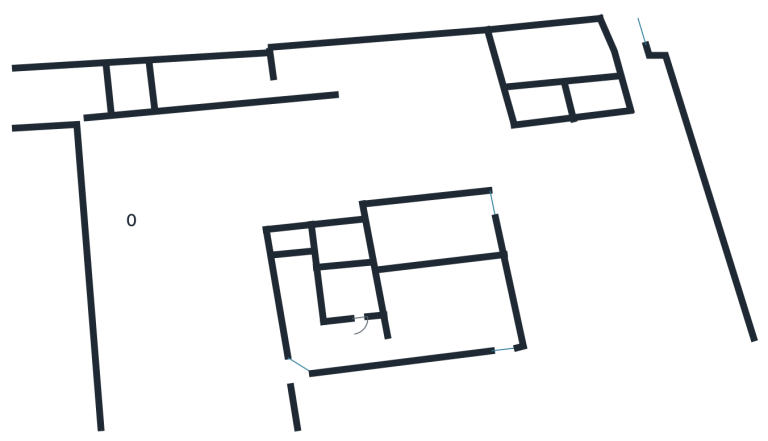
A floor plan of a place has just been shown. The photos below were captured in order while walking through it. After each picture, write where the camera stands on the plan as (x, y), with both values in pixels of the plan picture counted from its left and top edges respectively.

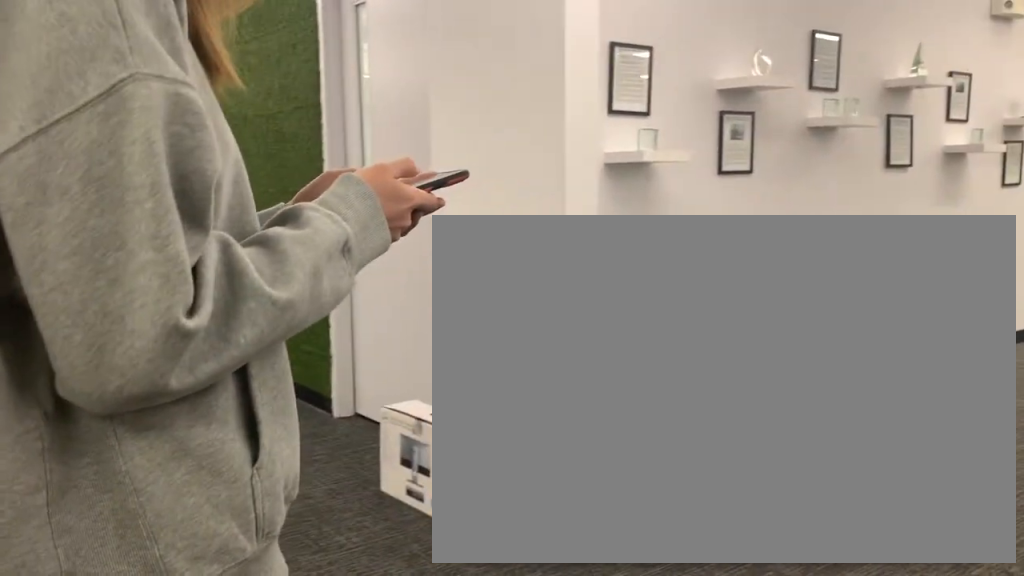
(641, 367)
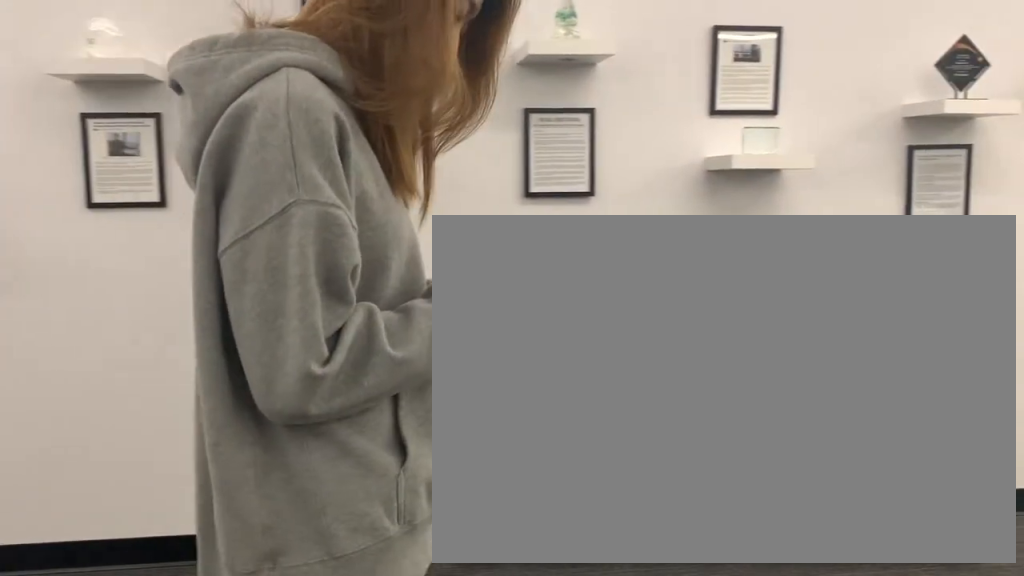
(631, 316)
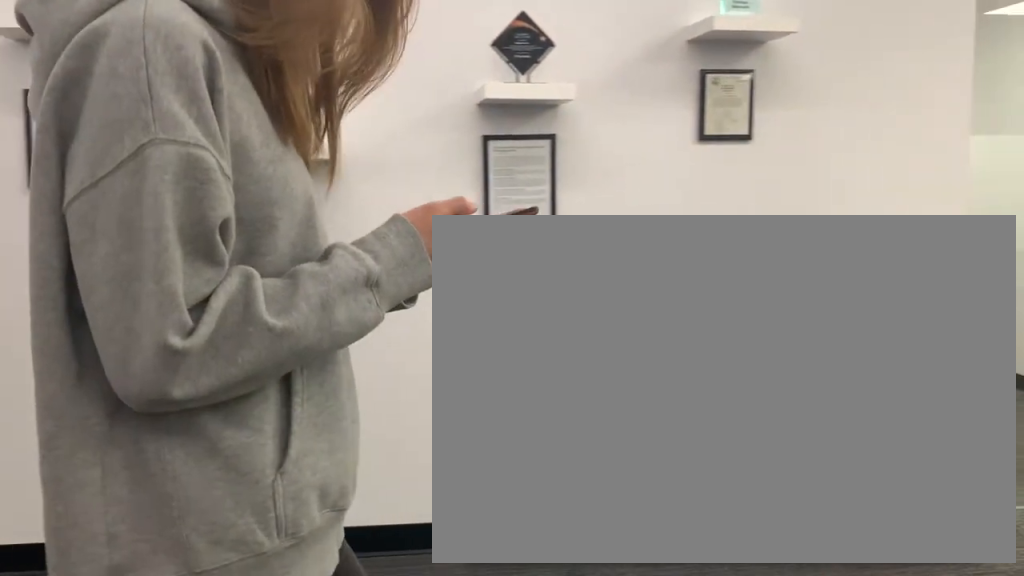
(617, 274)
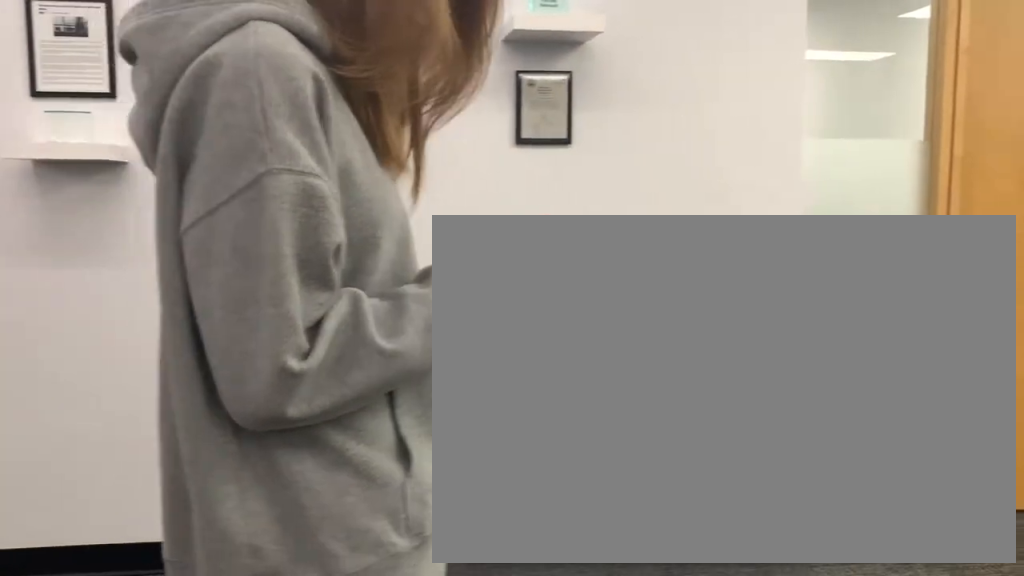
(603, 252)
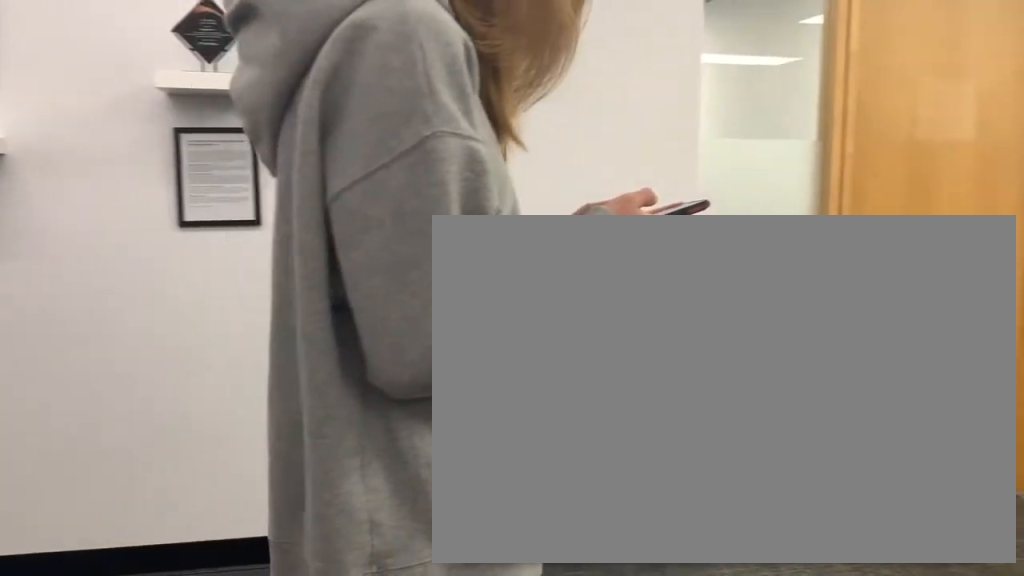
(597, 244)
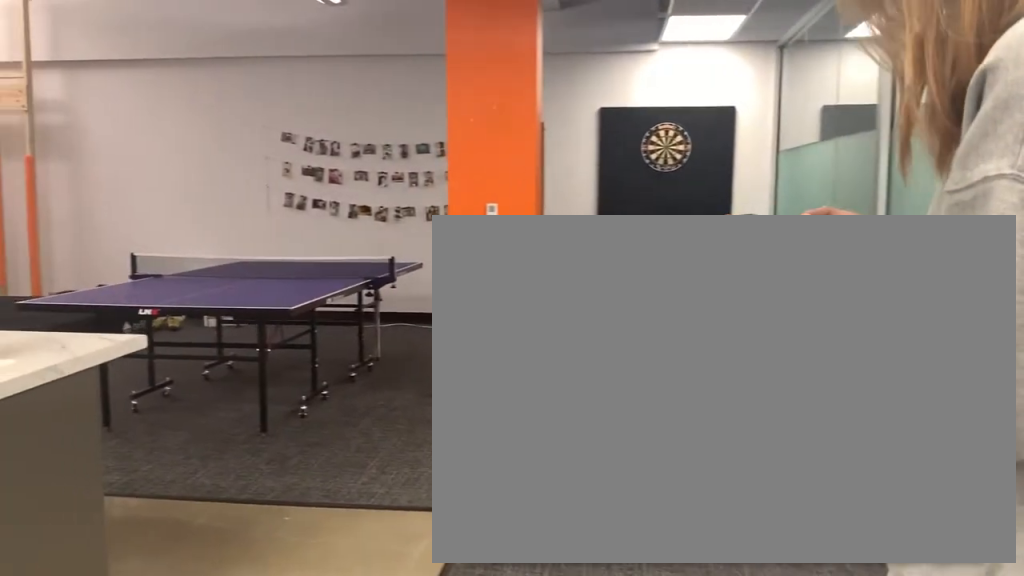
(480, 131)
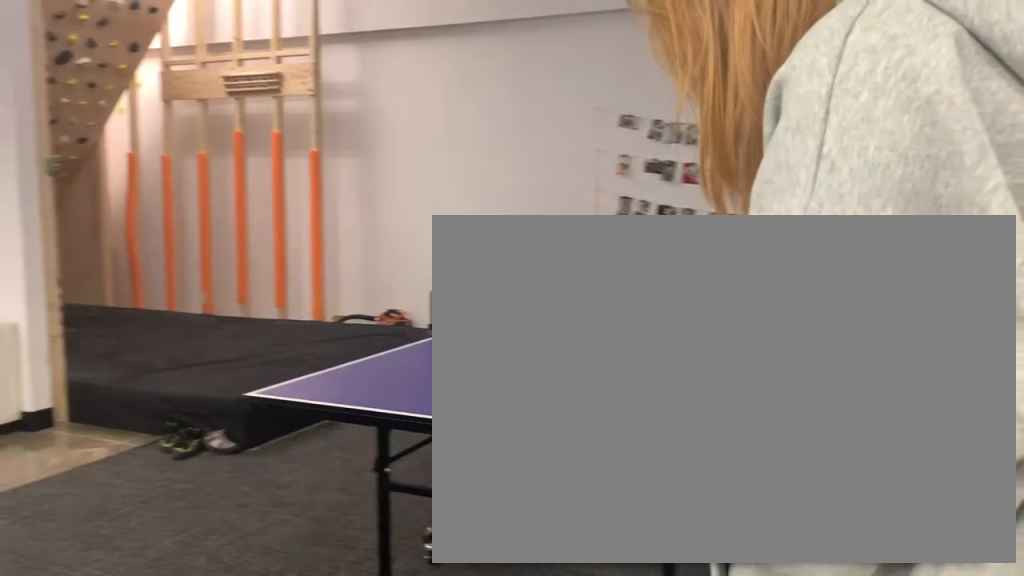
(479, 131)
